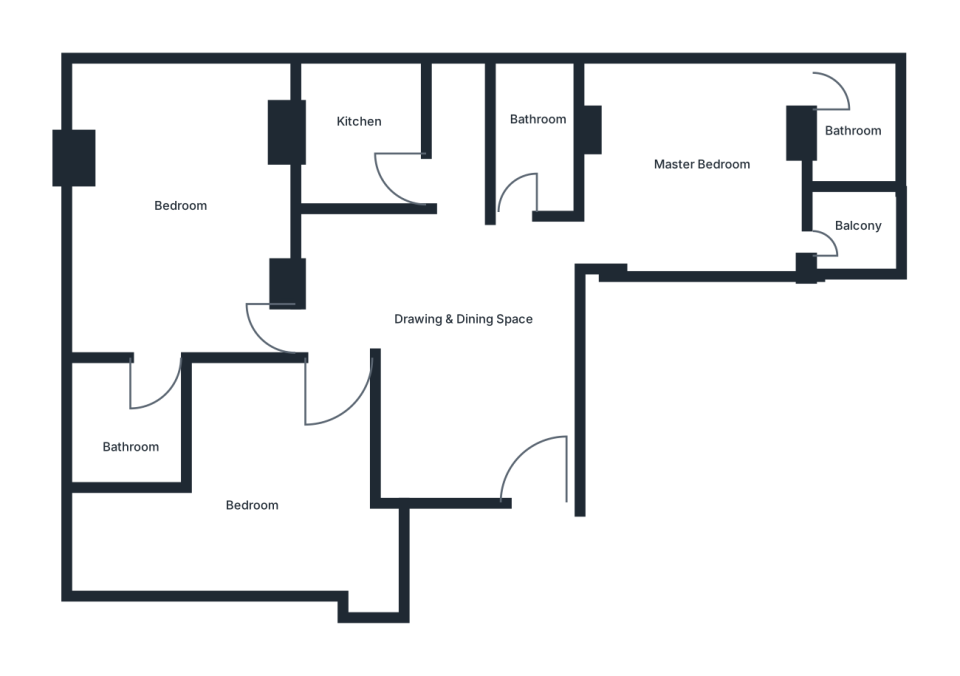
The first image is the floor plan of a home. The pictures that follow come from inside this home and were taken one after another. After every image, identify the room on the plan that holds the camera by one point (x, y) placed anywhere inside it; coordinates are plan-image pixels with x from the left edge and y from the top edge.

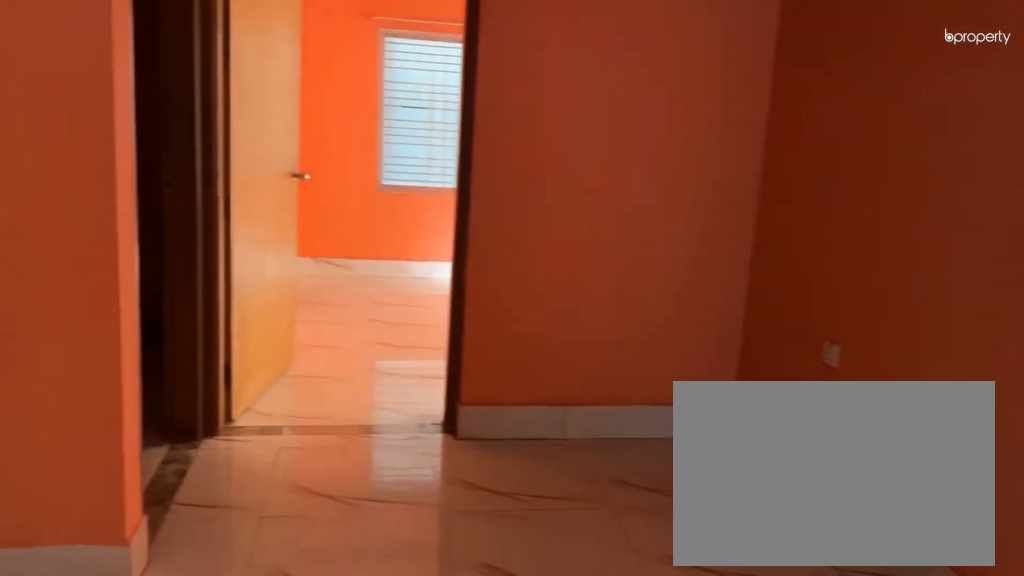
(472, 340)
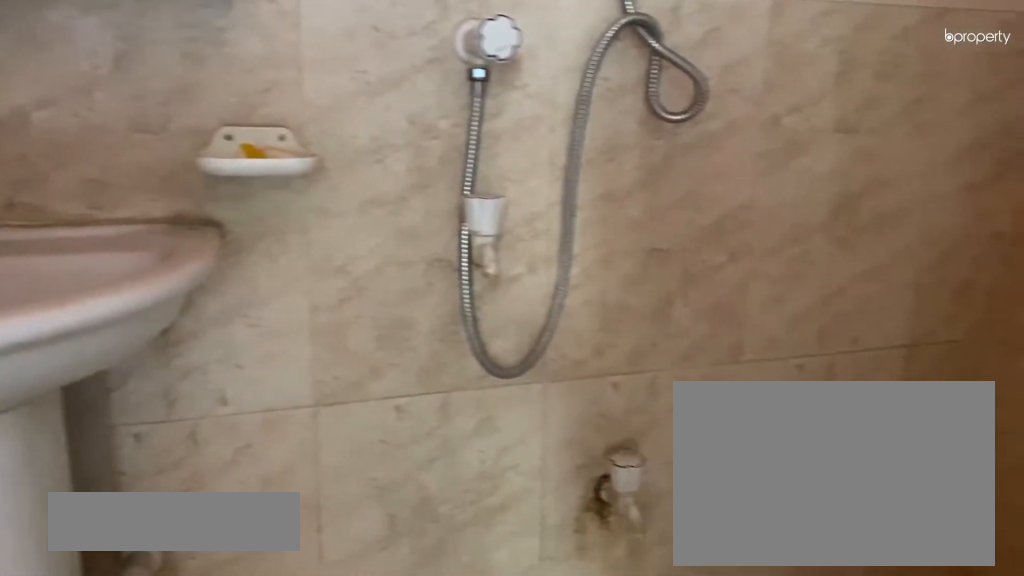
(848, 141)
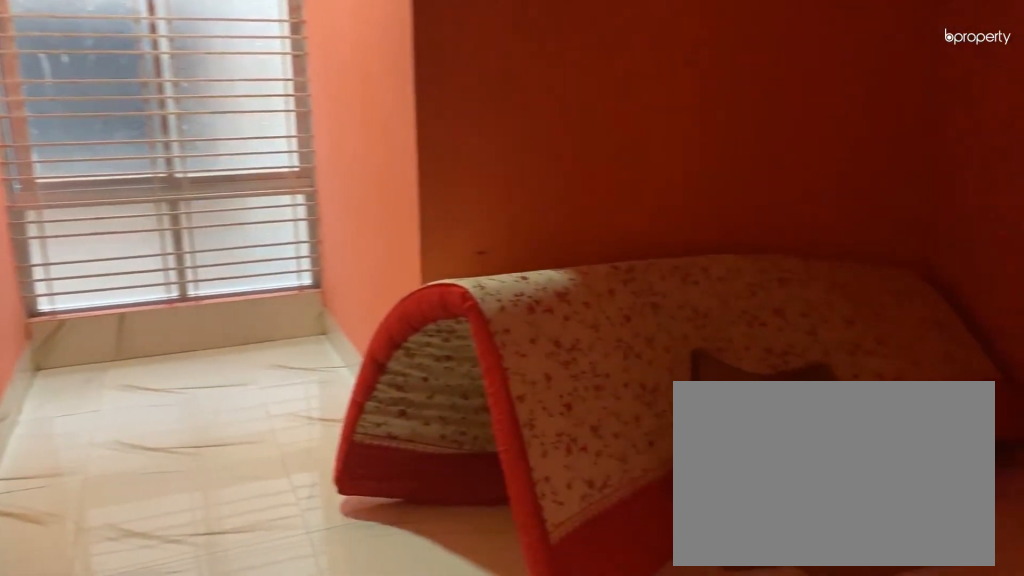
(294, 467)
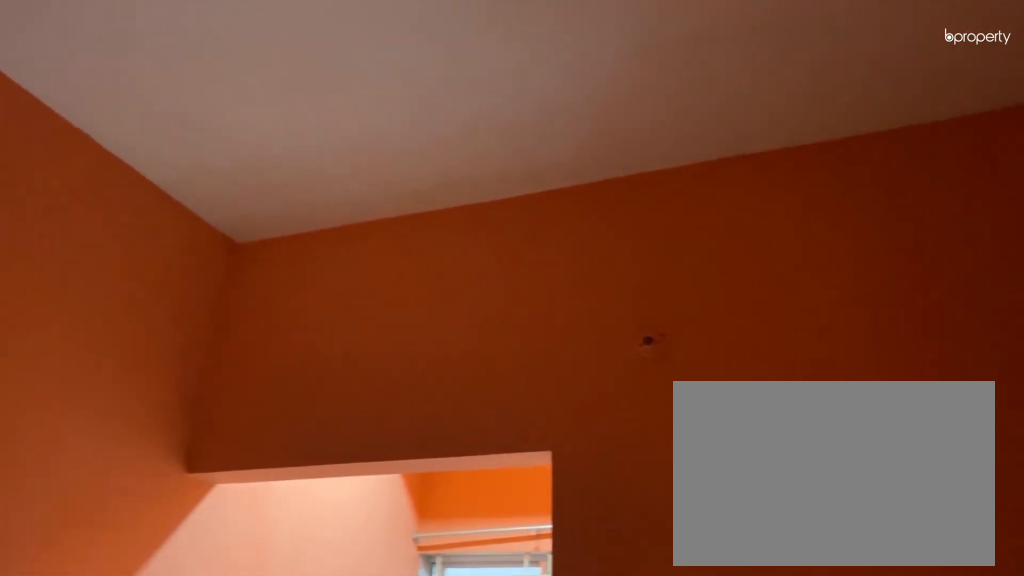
(294, 467)
